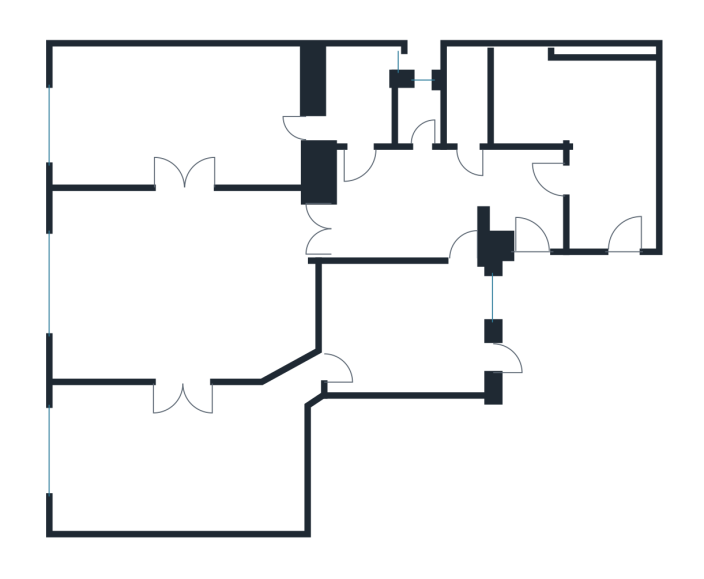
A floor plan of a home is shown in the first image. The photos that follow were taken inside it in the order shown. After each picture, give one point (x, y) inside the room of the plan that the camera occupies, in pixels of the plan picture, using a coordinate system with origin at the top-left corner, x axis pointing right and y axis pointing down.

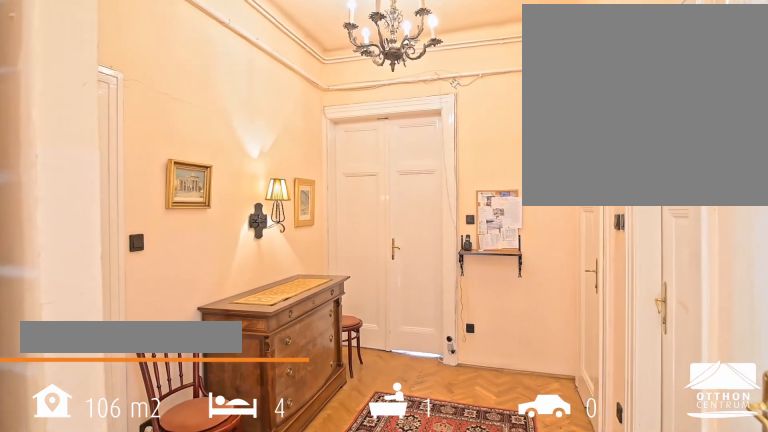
(484, 180)
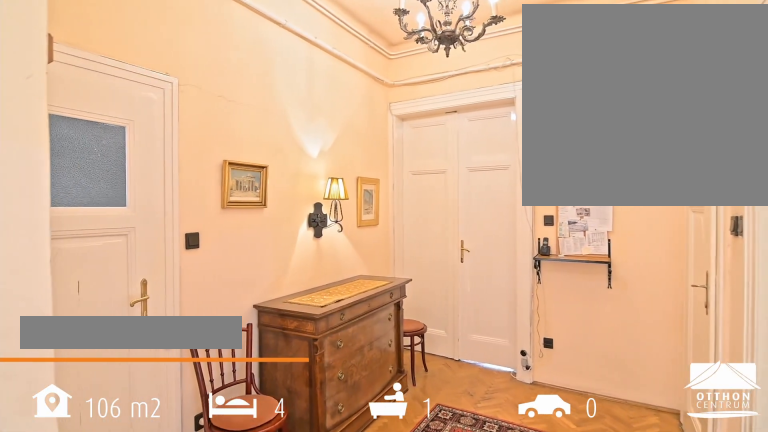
(484, 180)
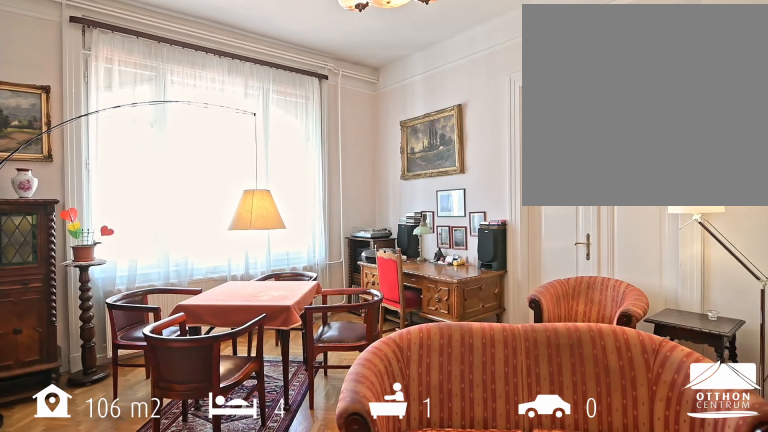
(181, 286)
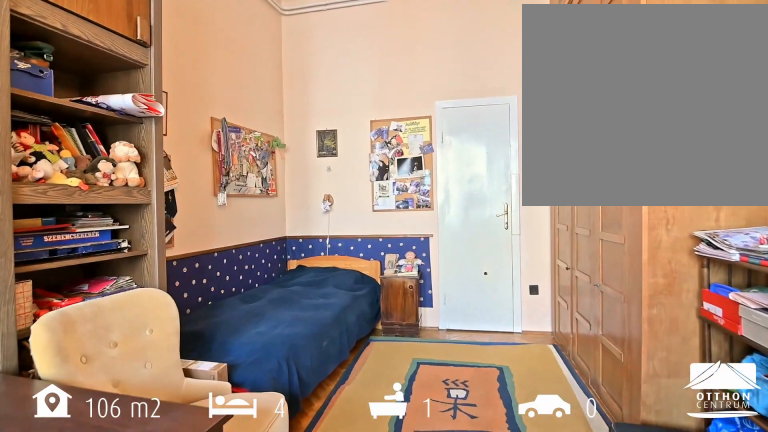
(181, 117)
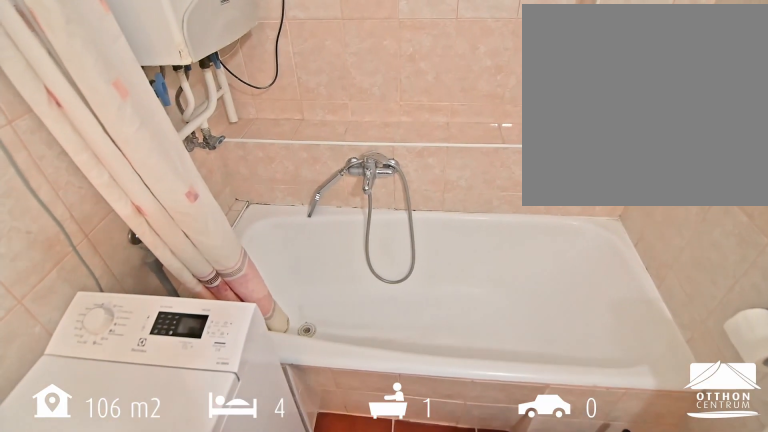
(358, 99)
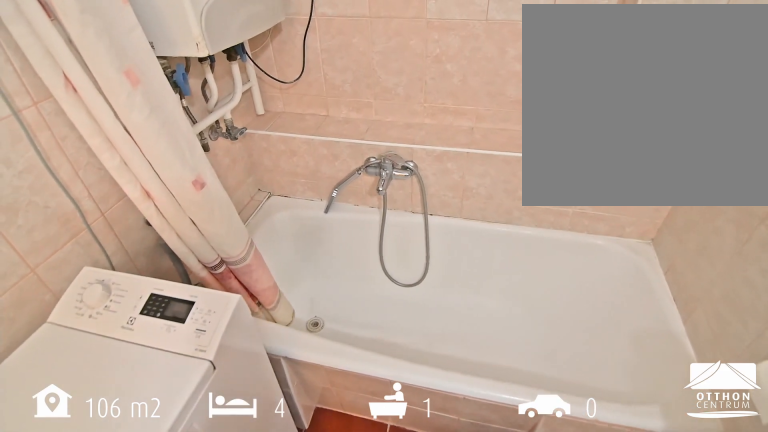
(358, 99)
